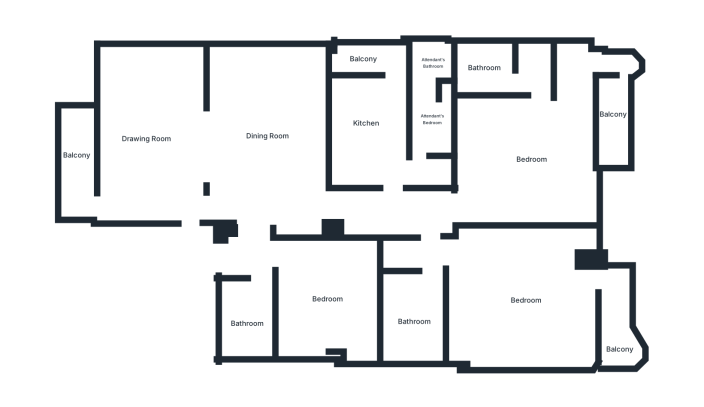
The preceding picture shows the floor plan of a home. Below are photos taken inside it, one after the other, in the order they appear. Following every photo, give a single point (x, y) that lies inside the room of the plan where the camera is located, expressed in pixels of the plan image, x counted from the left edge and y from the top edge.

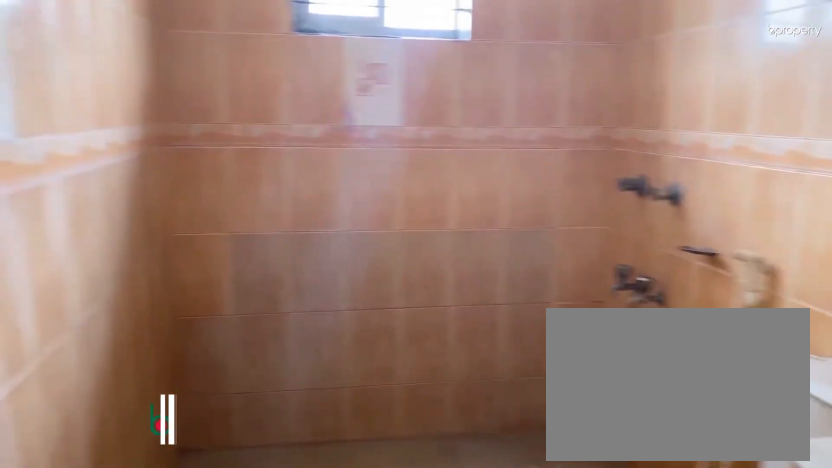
(428, 277)
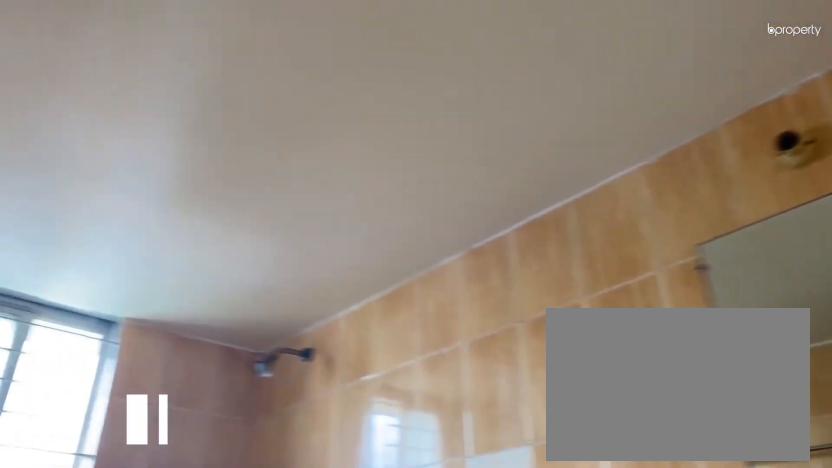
(414, 316)
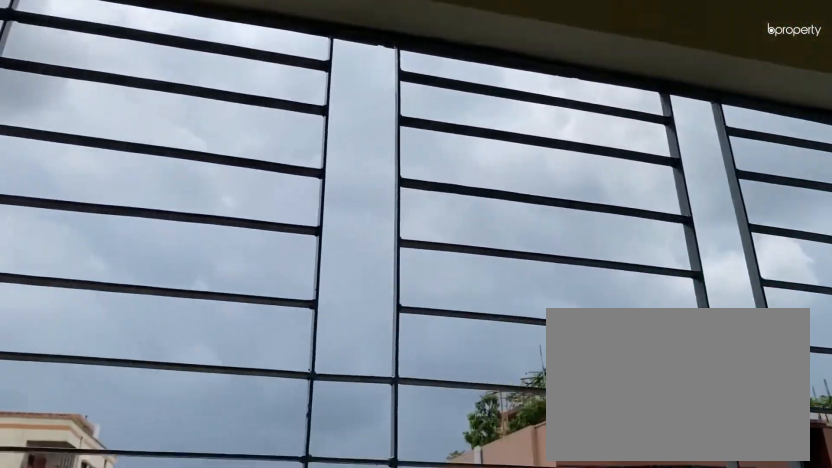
(613, 324)
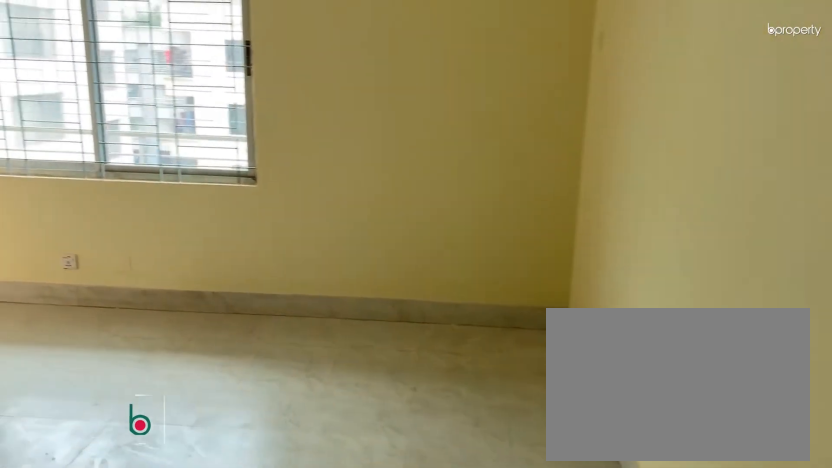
(526, 159)
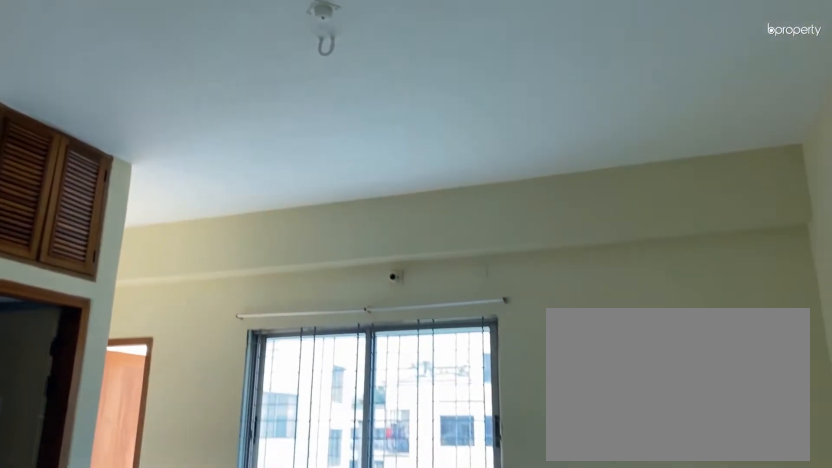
(526, 159)
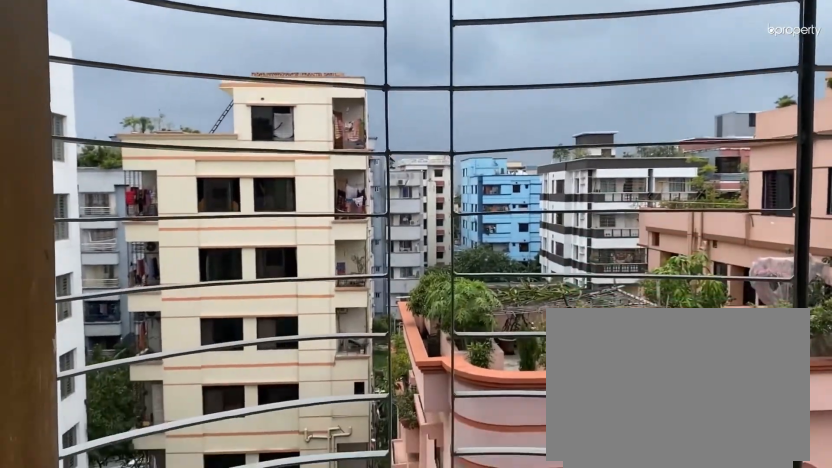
(612, 123)
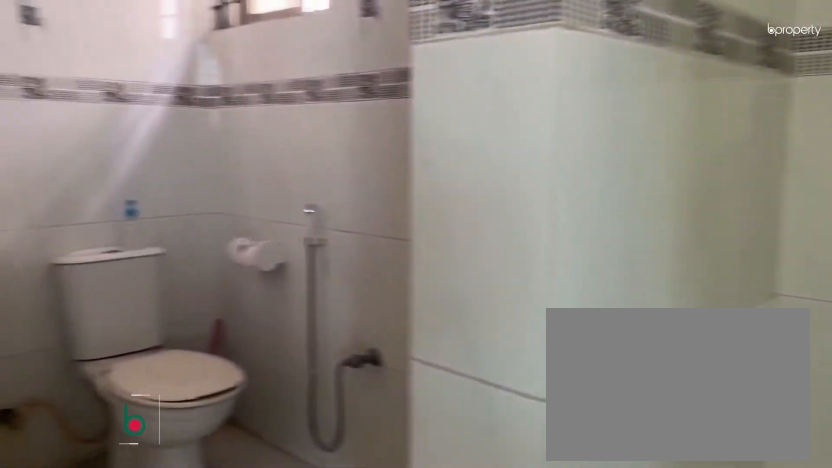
(485, 69)
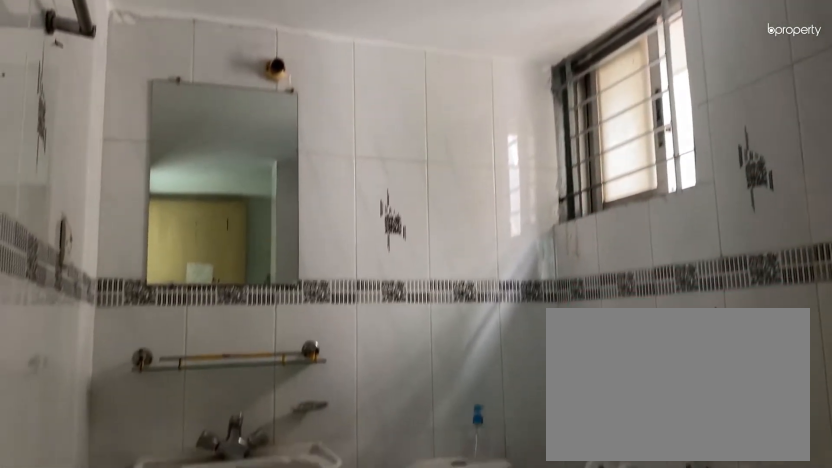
(485, 69)
